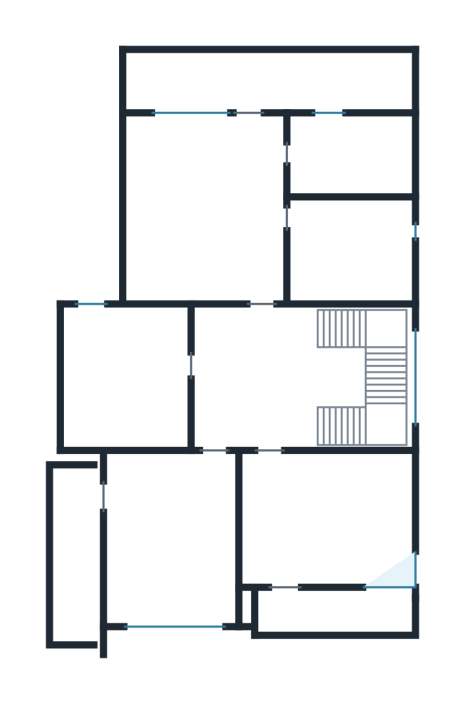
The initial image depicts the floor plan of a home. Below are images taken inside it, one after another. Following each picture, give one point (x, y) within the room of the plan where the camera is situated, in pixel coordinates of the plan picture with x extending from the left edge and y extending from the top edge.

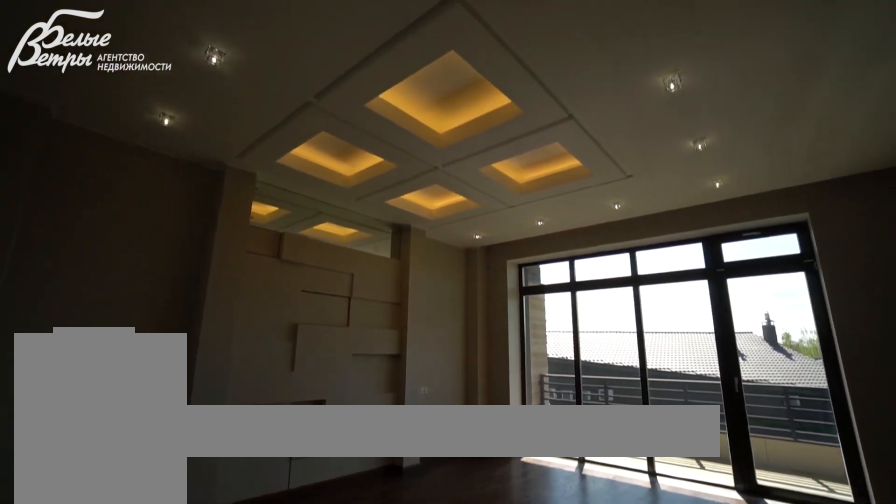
(201, 207)
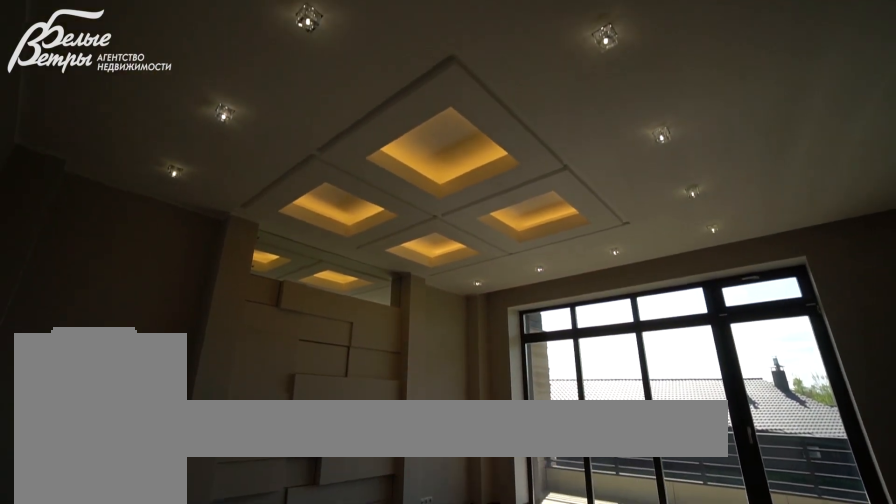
(201, 207)
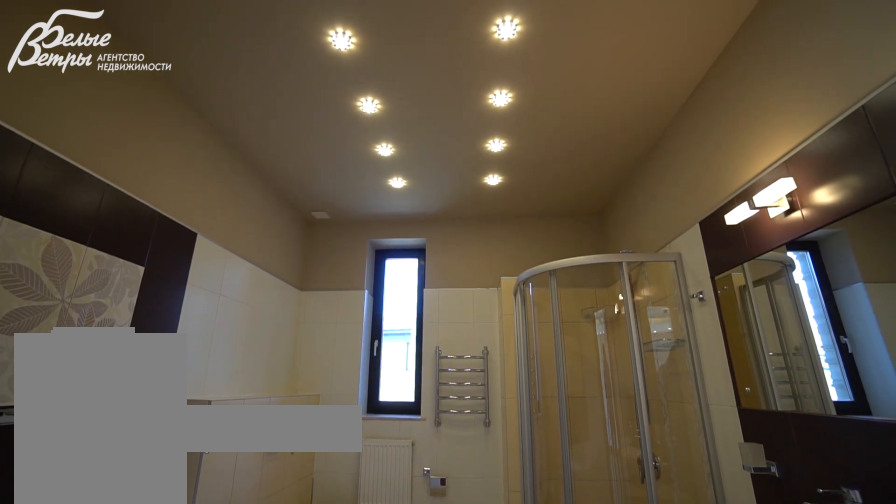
(348, 246)
